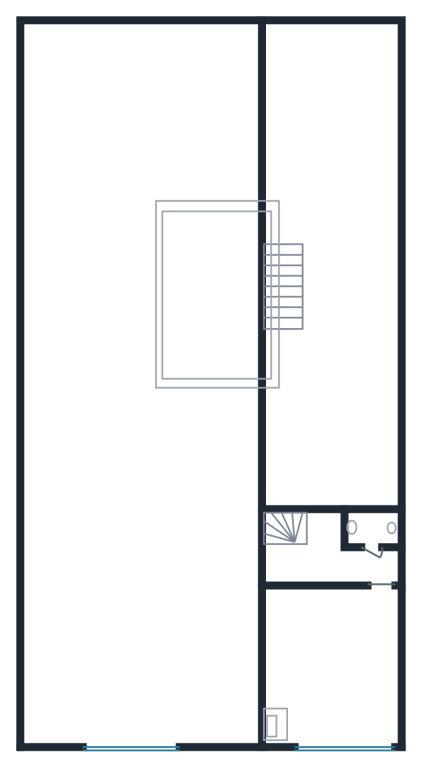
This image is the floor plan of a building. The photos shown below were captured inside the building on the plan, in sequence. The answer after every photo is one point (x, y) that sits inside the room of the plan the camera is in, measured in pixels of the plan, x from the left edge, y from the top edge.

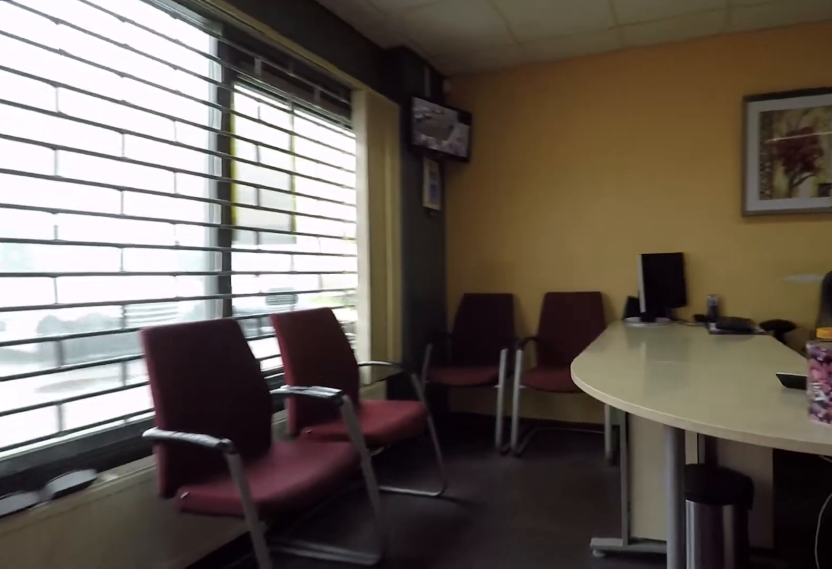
(332, 663)
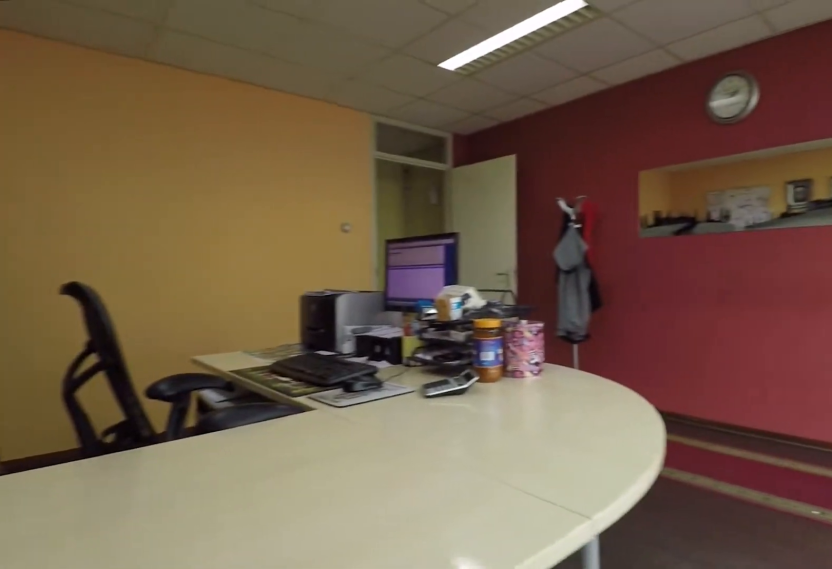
(332, 663)
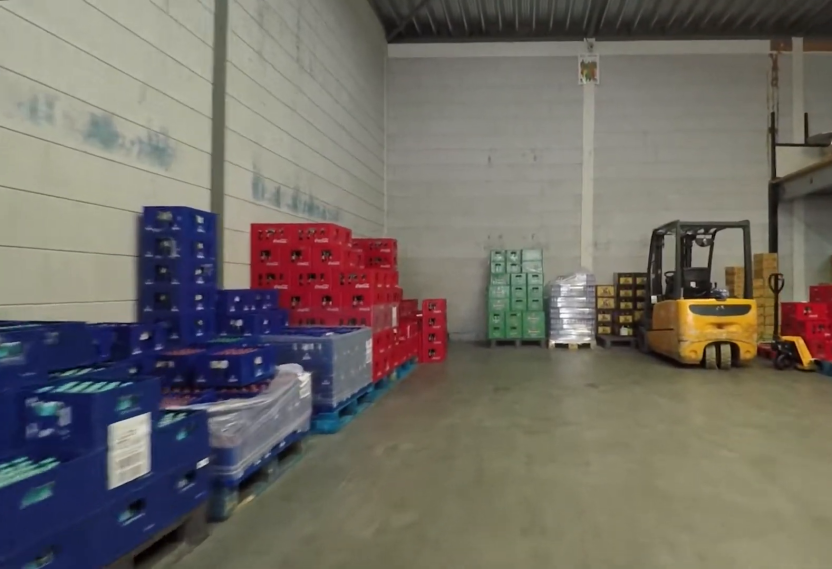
(31, 483)
